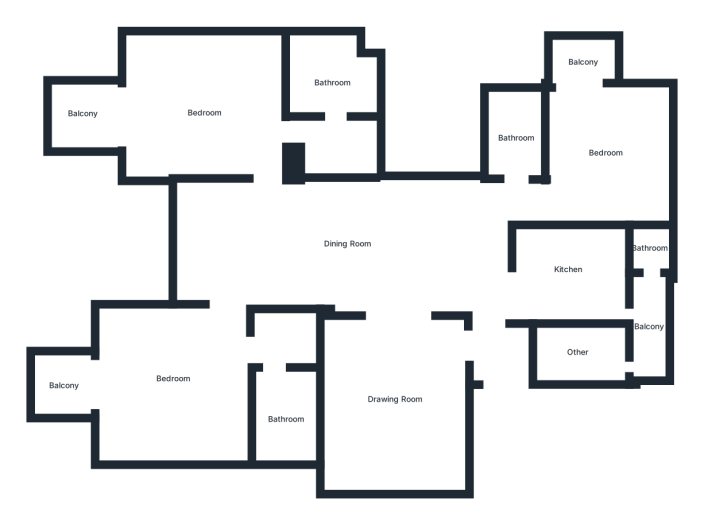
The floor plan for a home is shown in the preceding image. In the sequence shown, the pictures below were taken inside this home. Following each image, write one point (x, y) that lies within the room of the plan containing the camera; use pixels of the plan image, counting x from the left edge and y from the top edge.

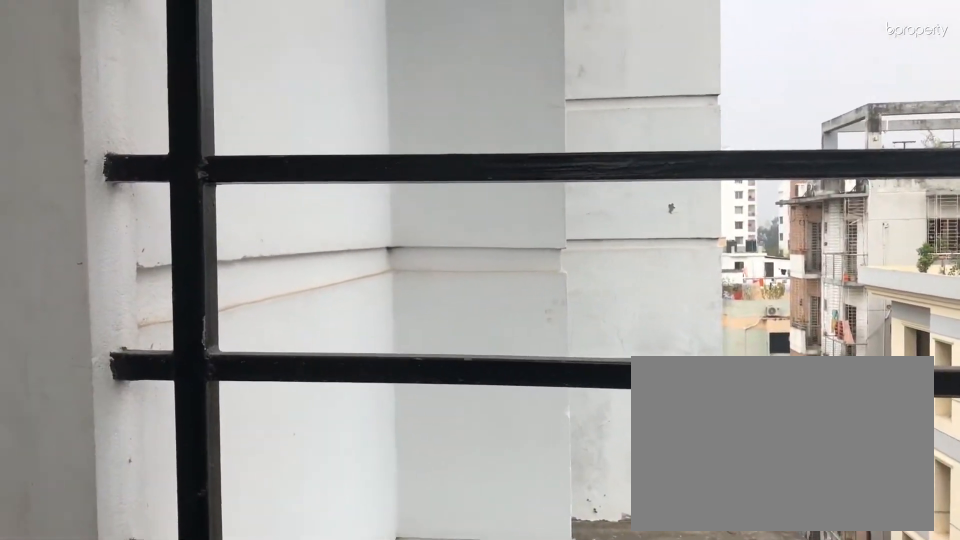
(582, 61)
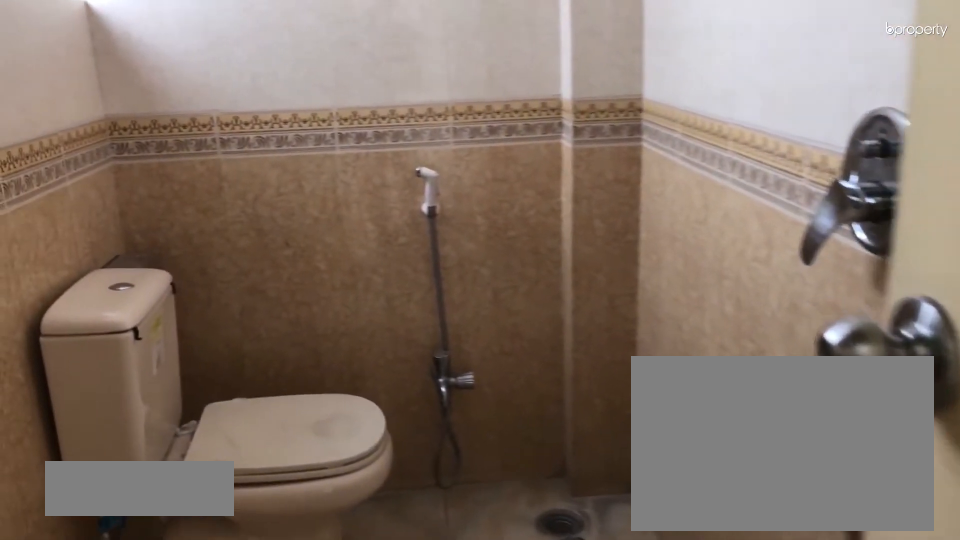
(517, 135)
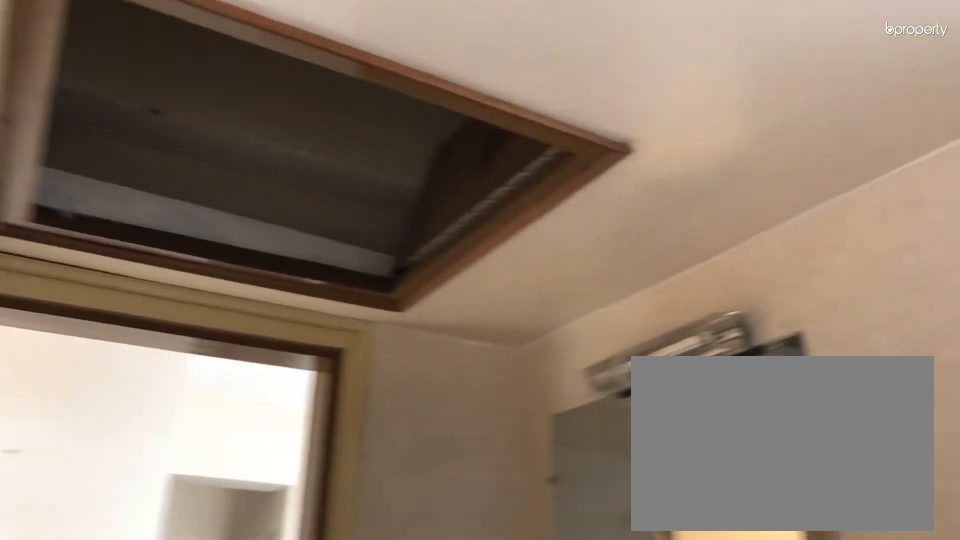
(517, 135)
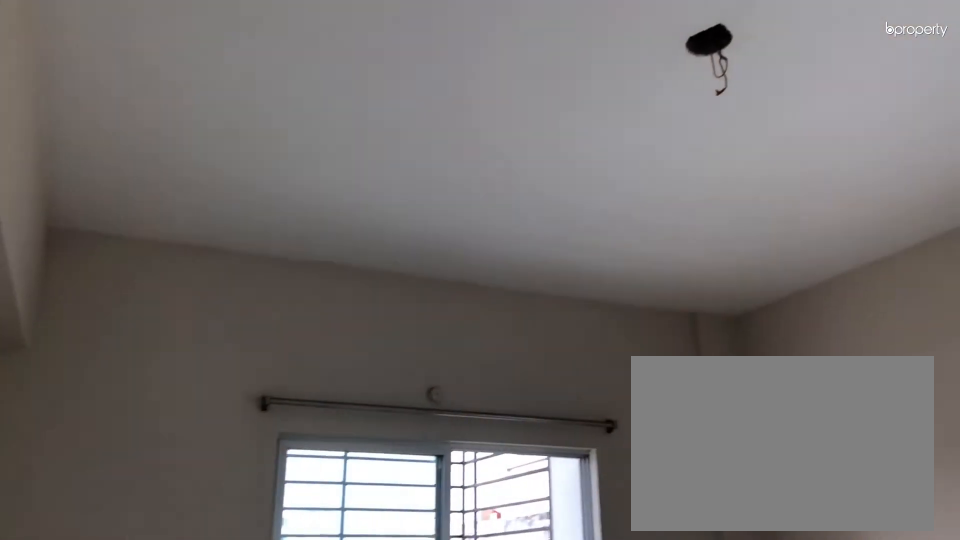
(203, 113)
